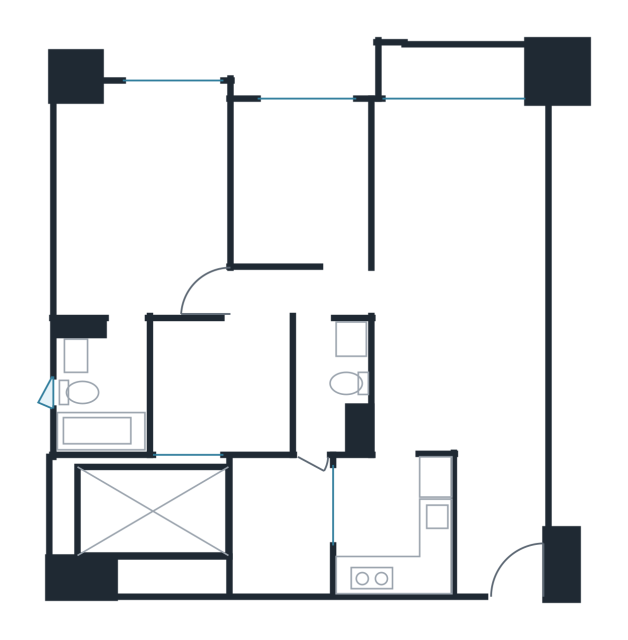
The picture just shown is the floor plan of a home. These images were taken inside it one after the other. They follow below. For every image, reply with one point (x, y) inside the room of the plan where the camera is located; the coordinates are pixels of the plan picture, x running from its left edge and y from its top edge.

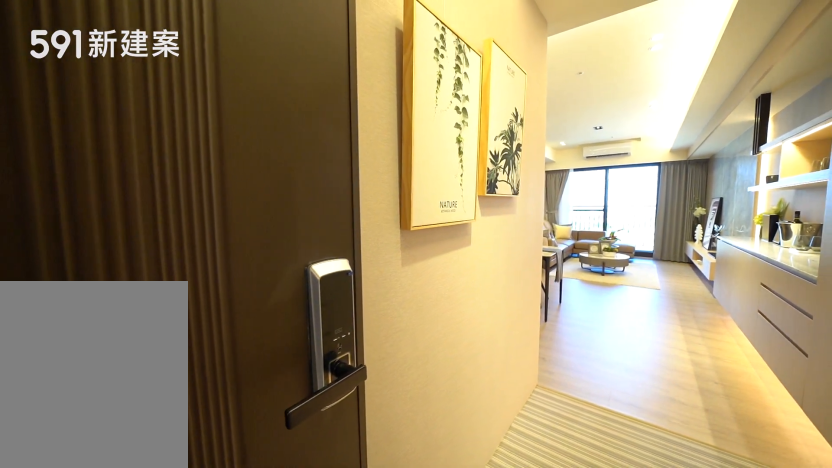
(499, 557)
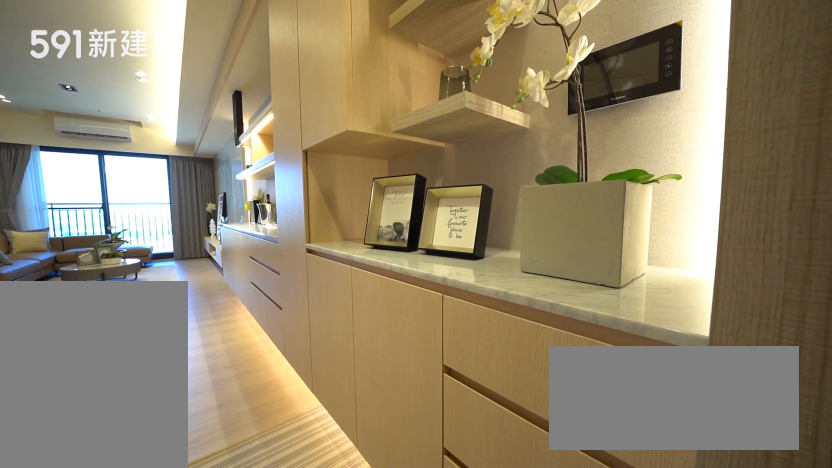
(499, 557)
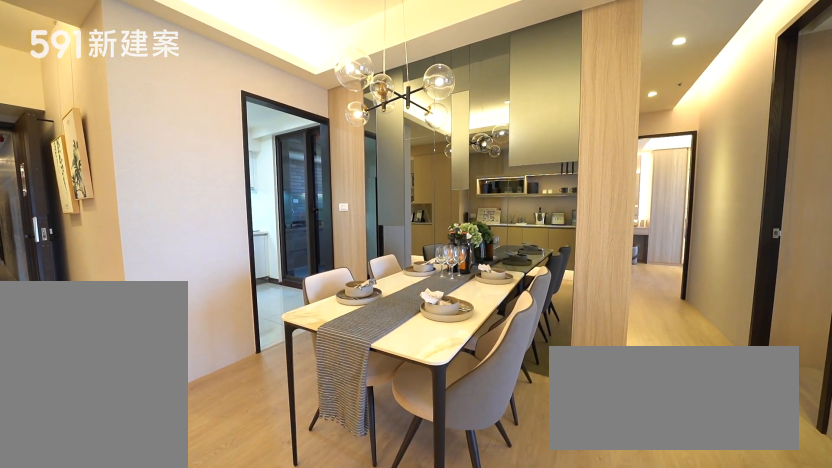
(435, 361)
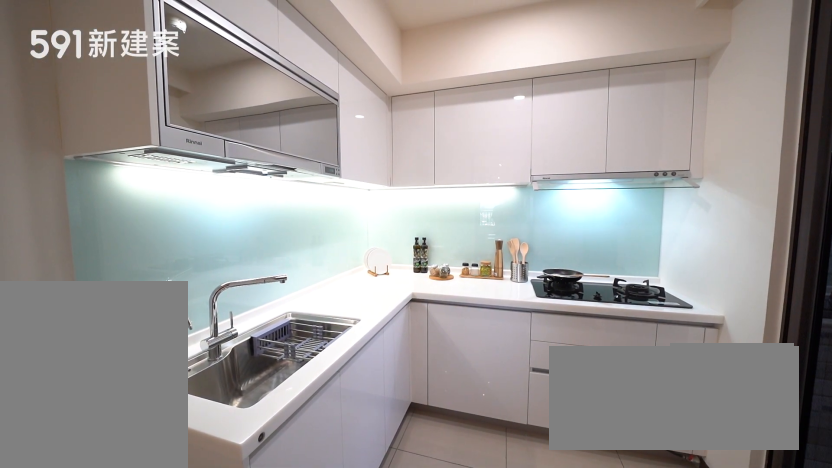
(393, 527)
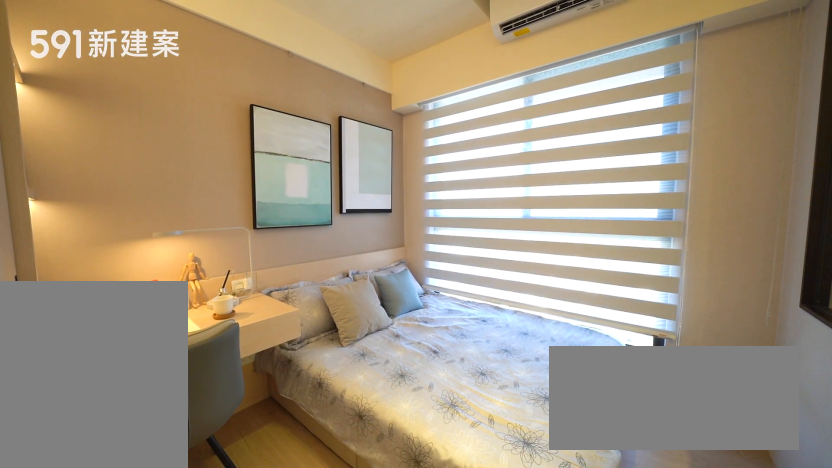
(301, 178)
